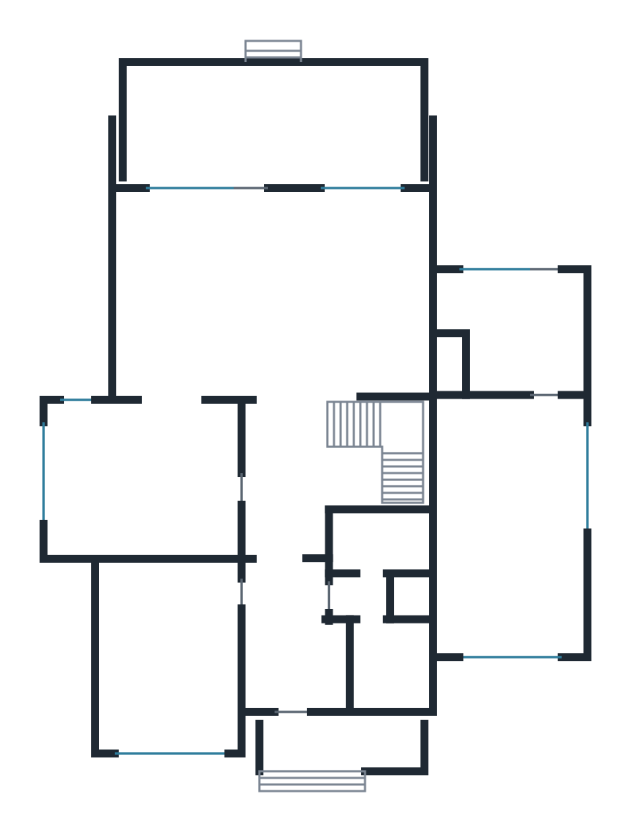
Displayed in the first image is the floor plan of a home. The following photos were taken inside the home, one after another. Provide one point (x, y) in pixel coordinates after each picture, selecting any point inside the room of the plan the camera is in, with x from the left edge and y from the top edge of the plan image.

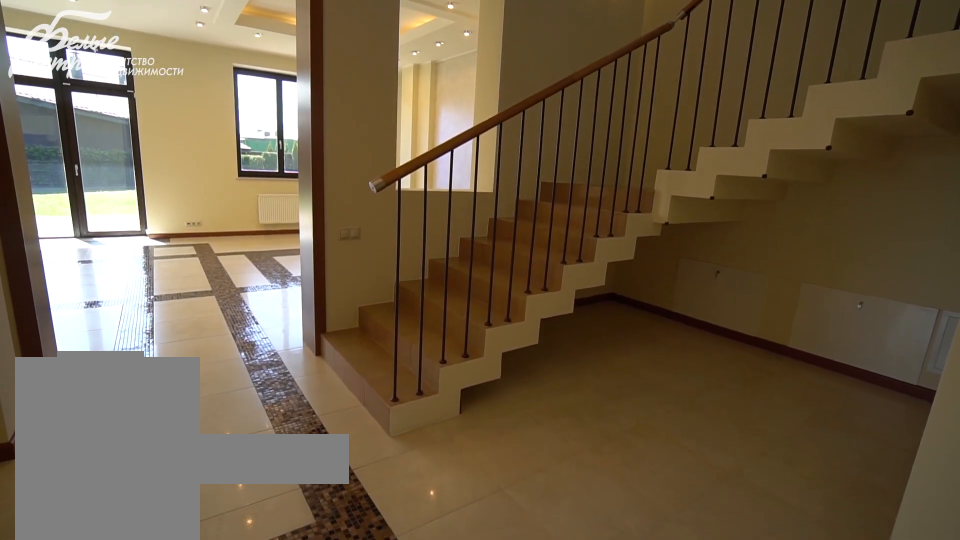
(284, 477)
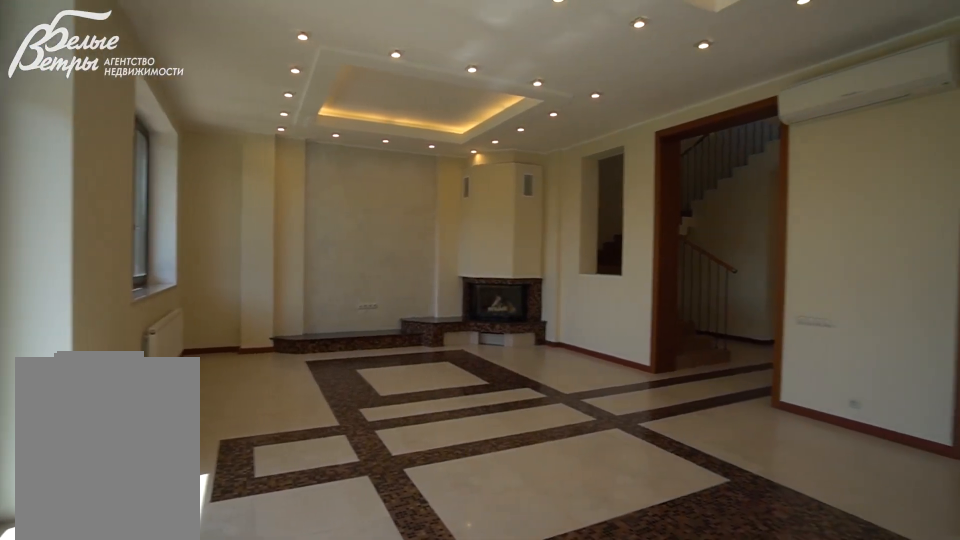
(274, 290)
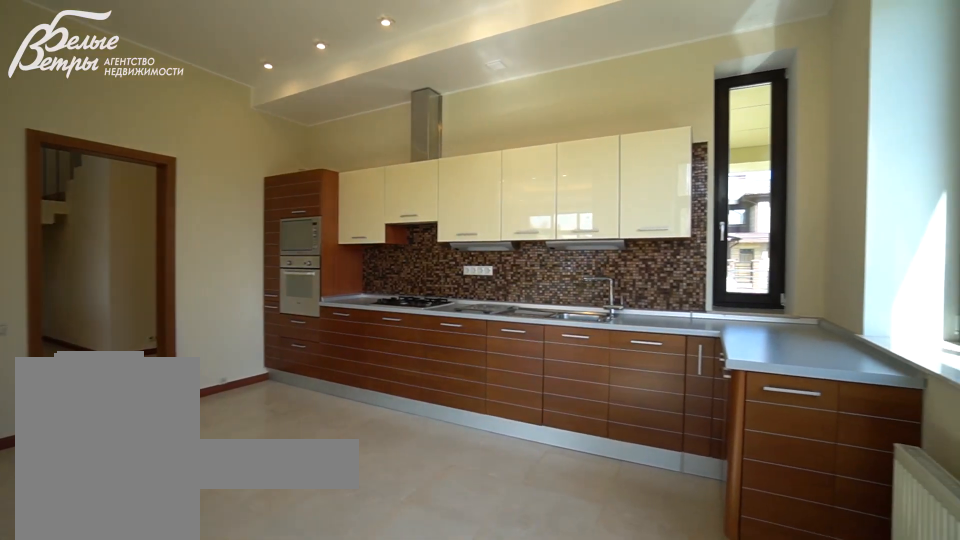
(146, 477)
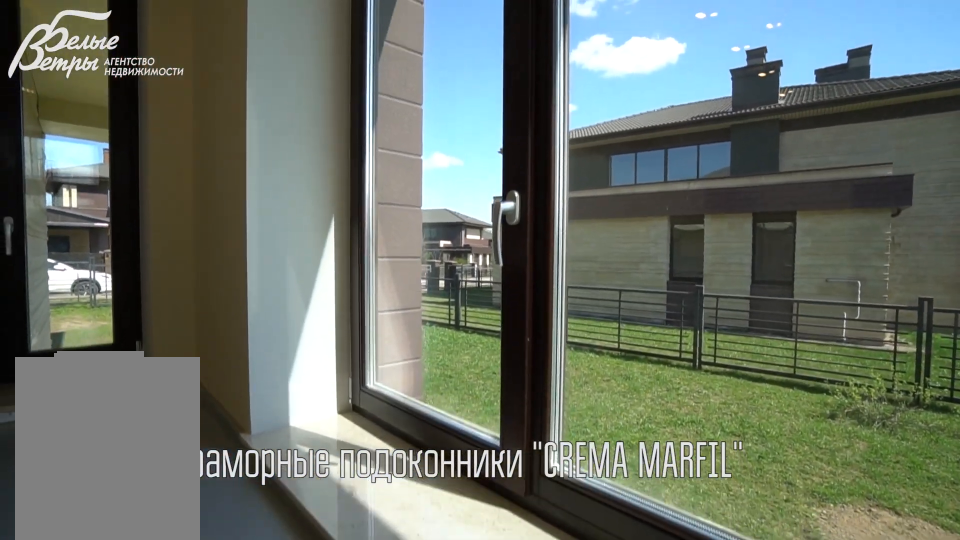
(147, 478)
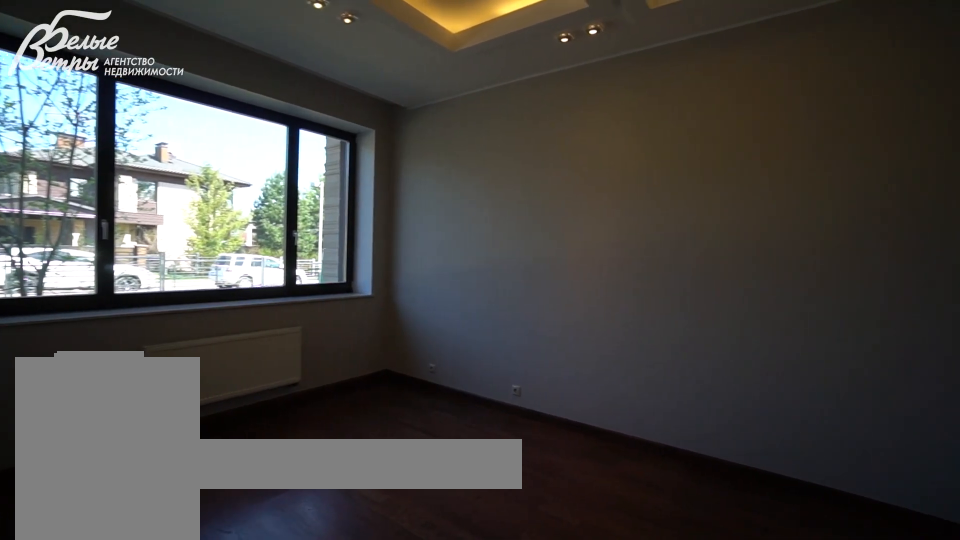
(166, 654)
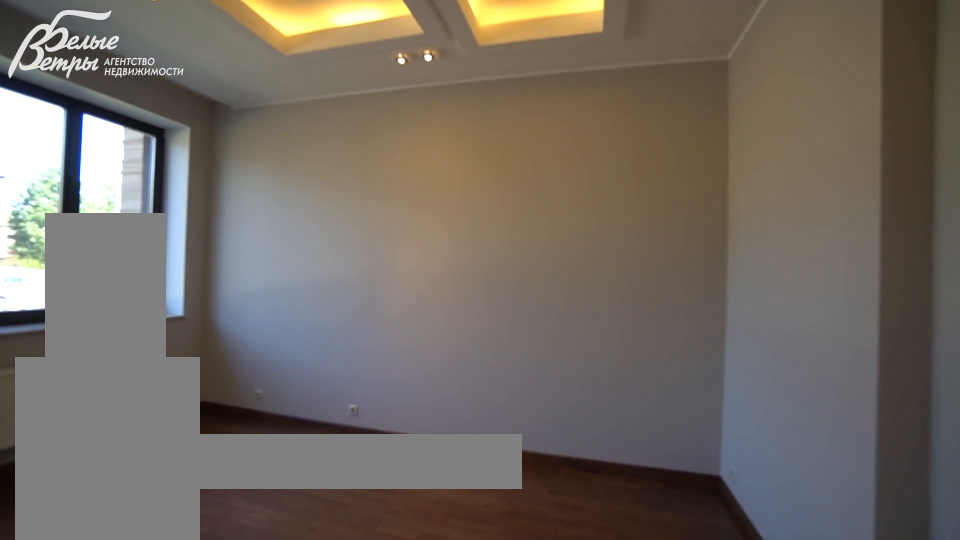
(166, 654)
